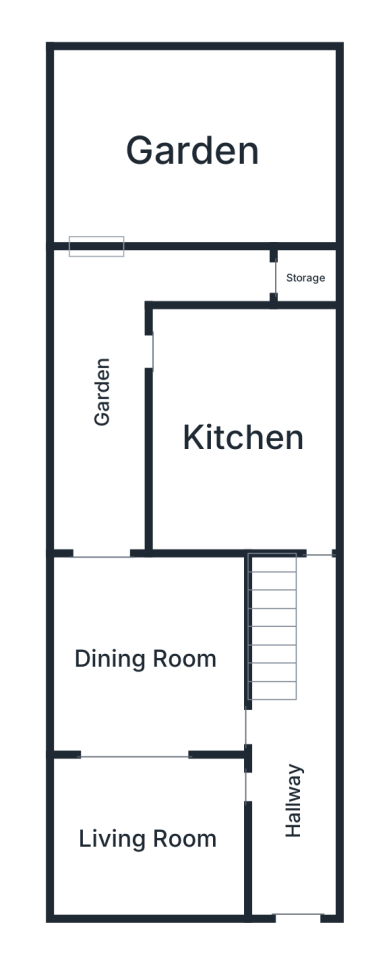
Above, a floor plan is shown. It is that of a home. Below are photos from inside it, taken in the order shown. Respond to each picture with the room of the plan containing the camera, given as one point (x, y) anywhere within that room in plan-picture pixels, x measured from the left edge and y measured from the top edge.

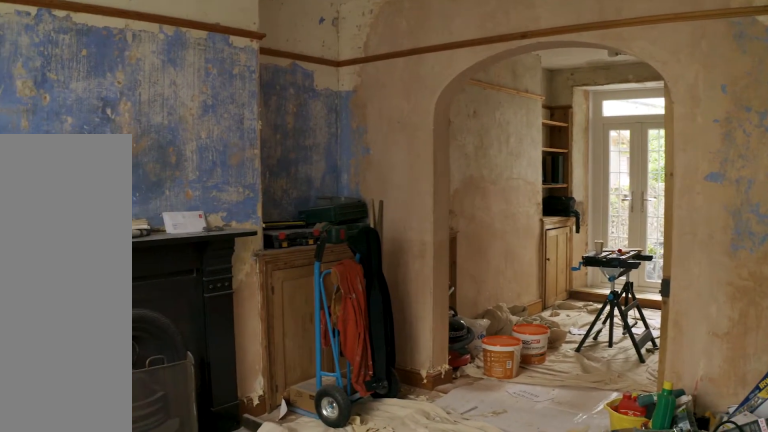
(152, 835)
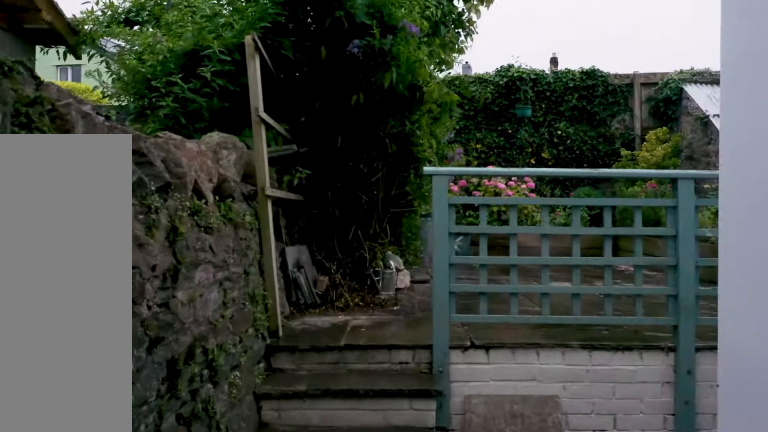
(127, 374)
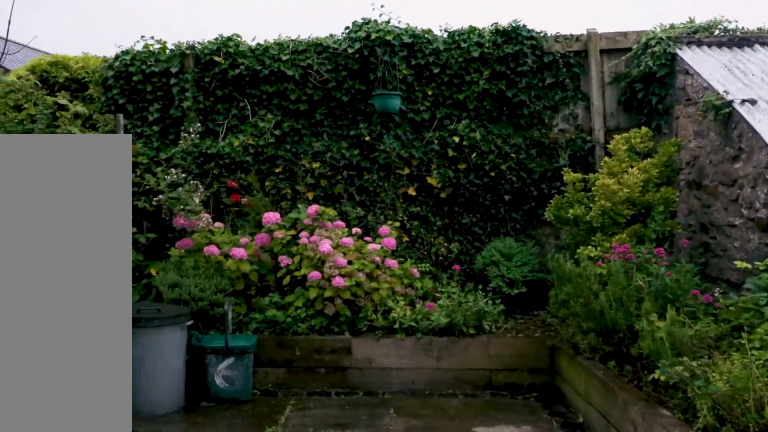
(195, 146)
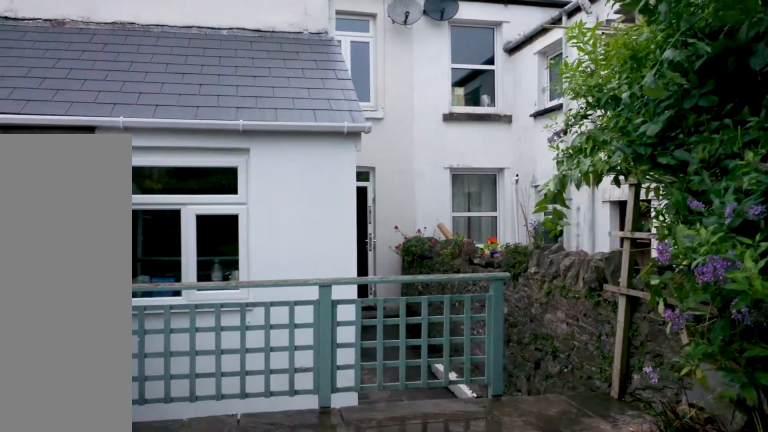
(195, 146)
